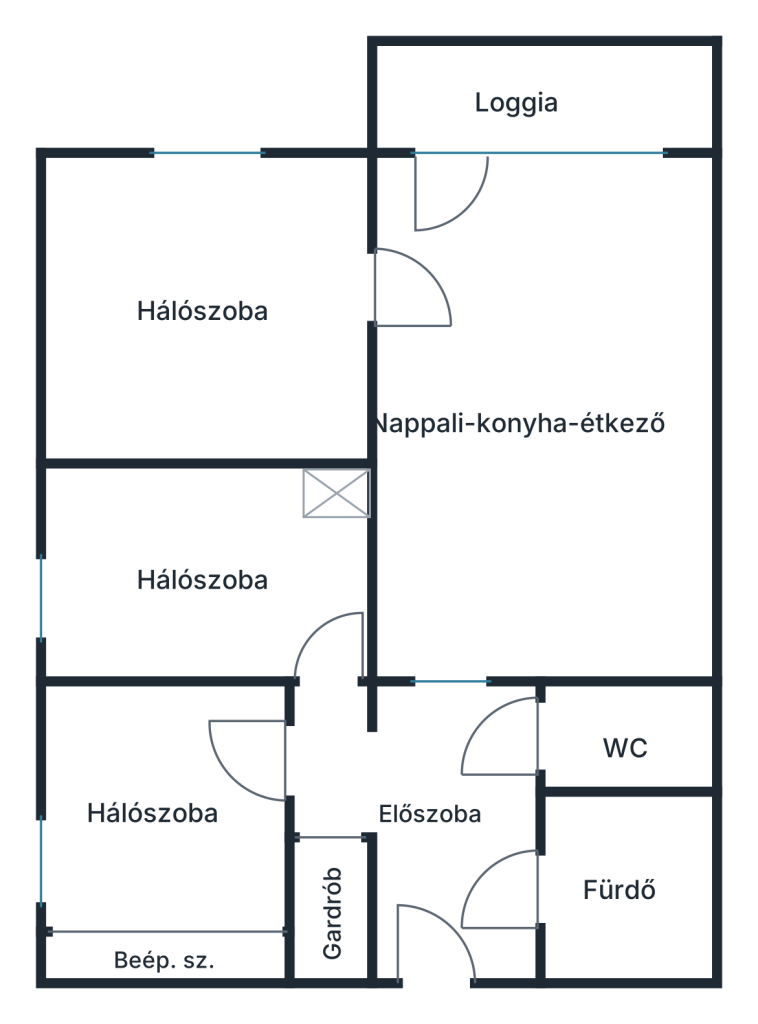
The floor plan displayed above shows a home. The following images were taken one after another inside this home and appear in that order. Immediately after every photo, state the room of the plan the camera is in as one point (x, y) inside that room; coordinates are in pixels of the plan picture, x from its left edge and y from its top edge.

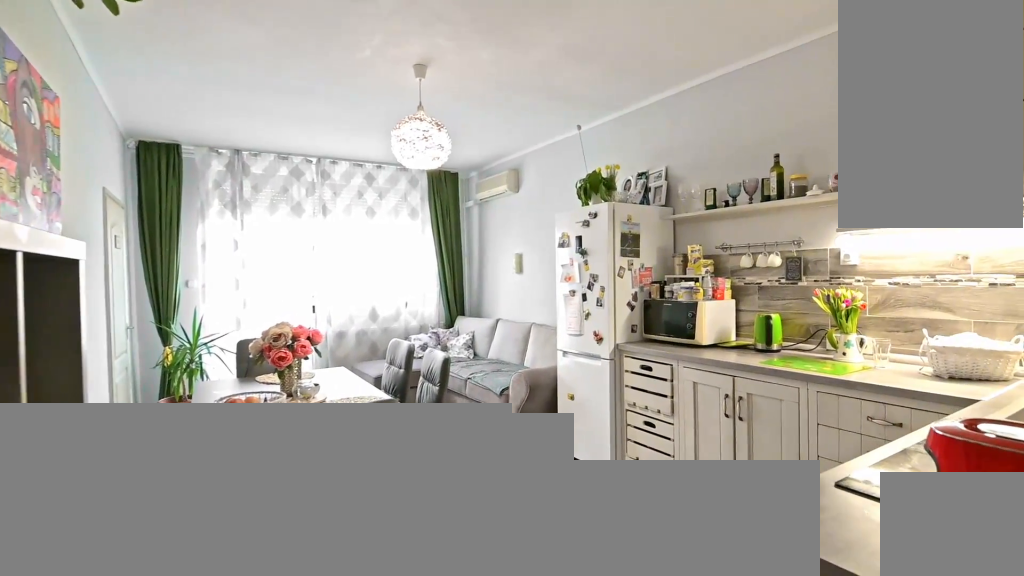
(549, 424)
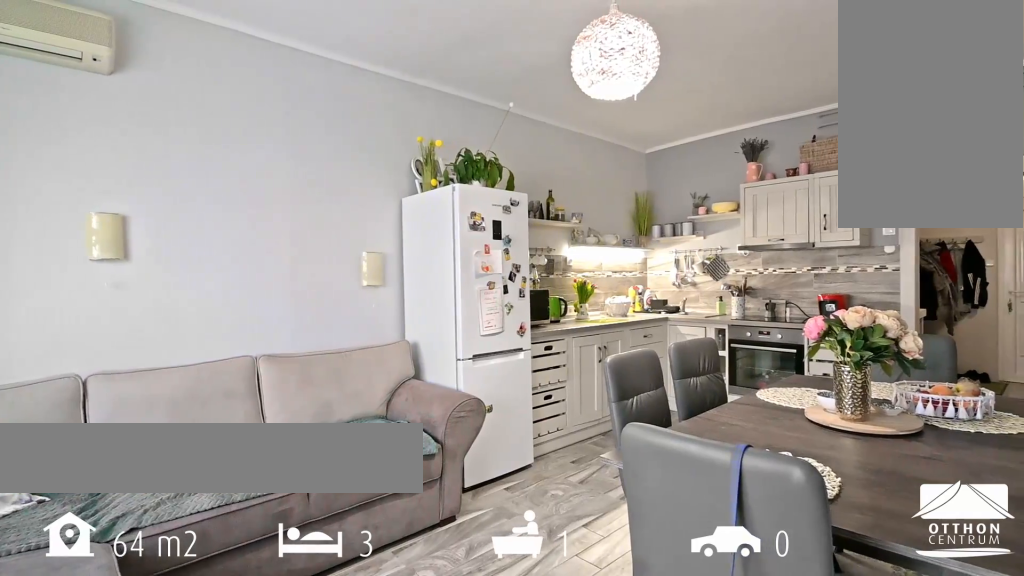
(549, 425)
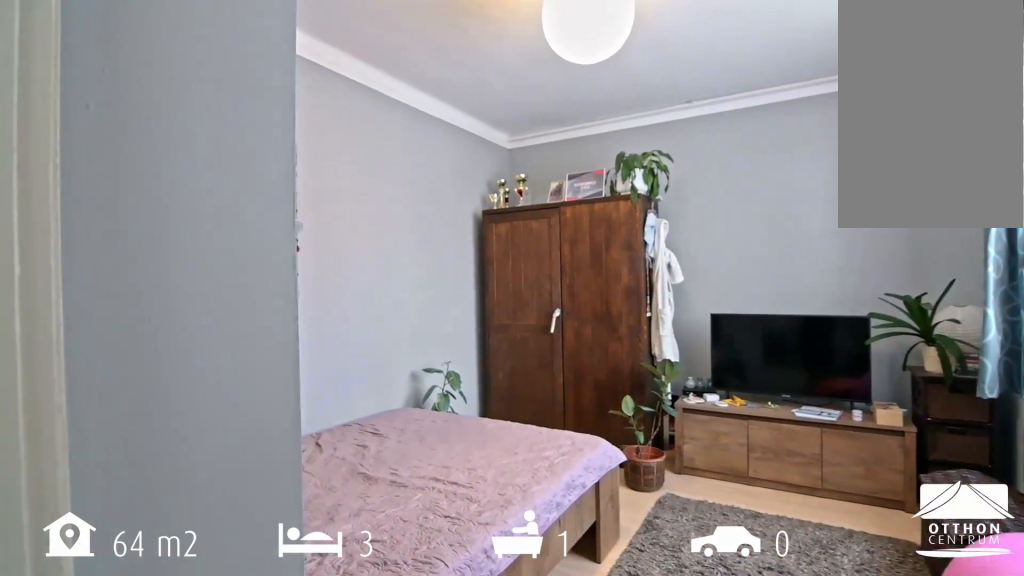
(209, 314)
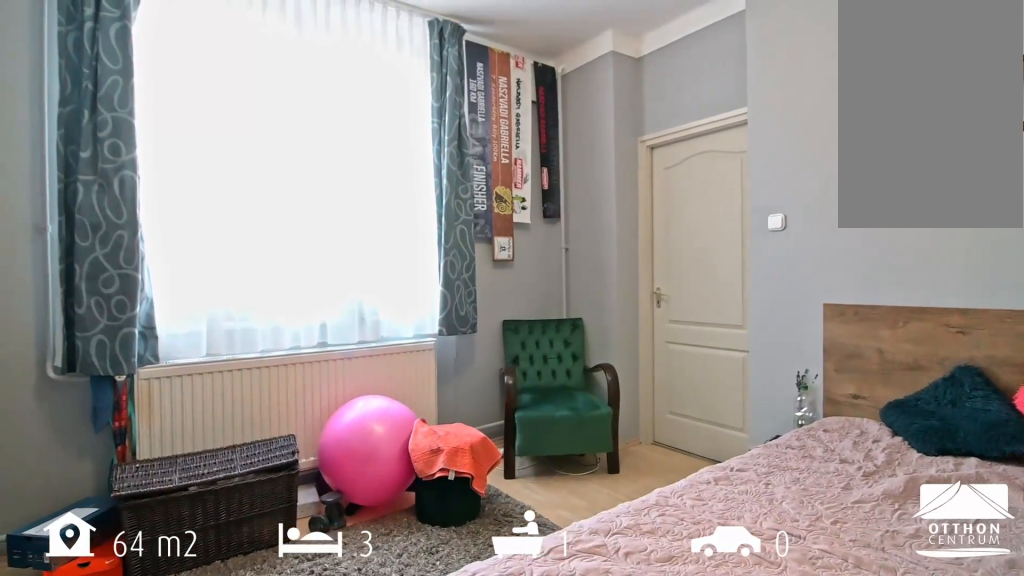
(209, 314)
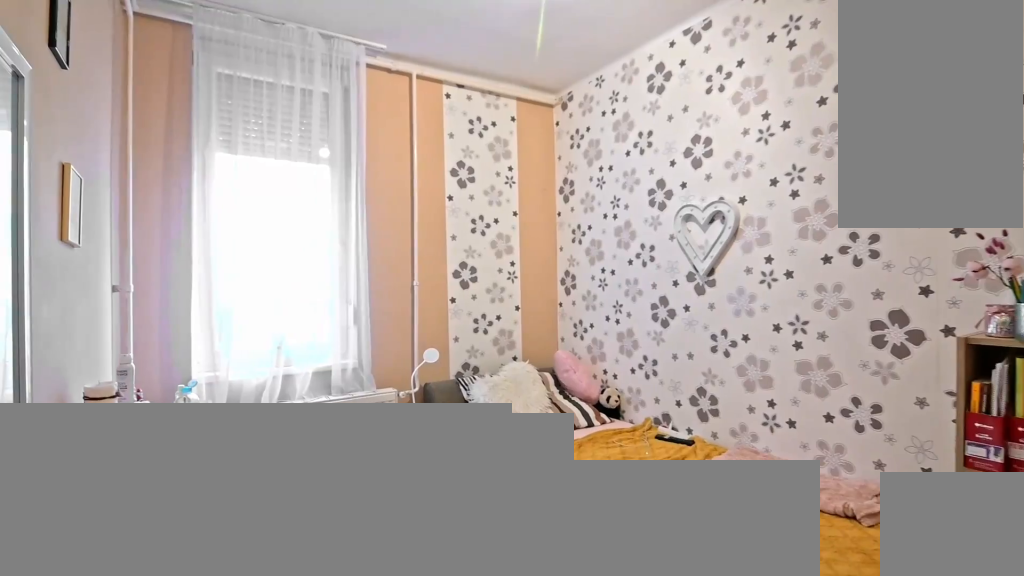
(216, 580)
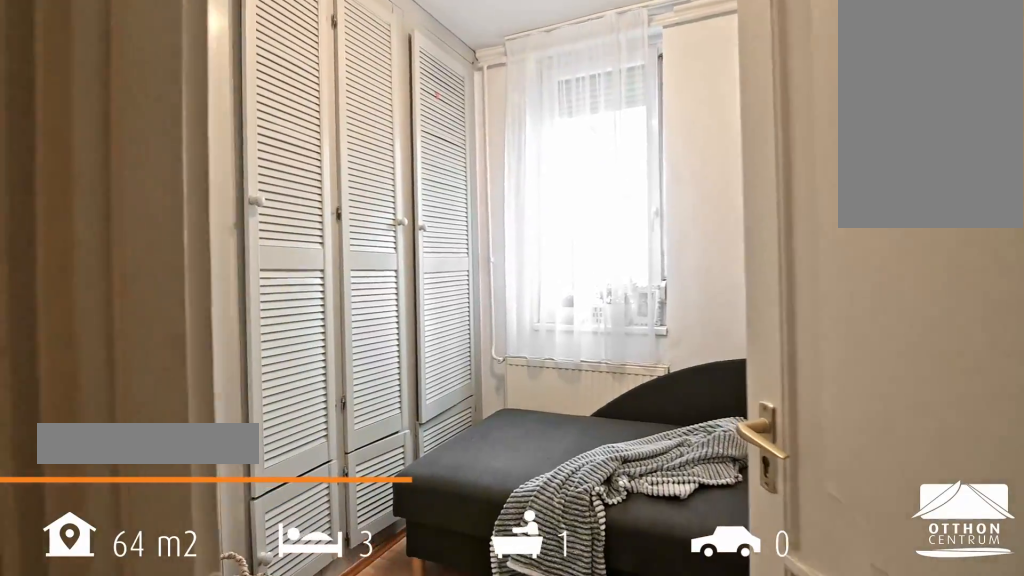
(164, 818)
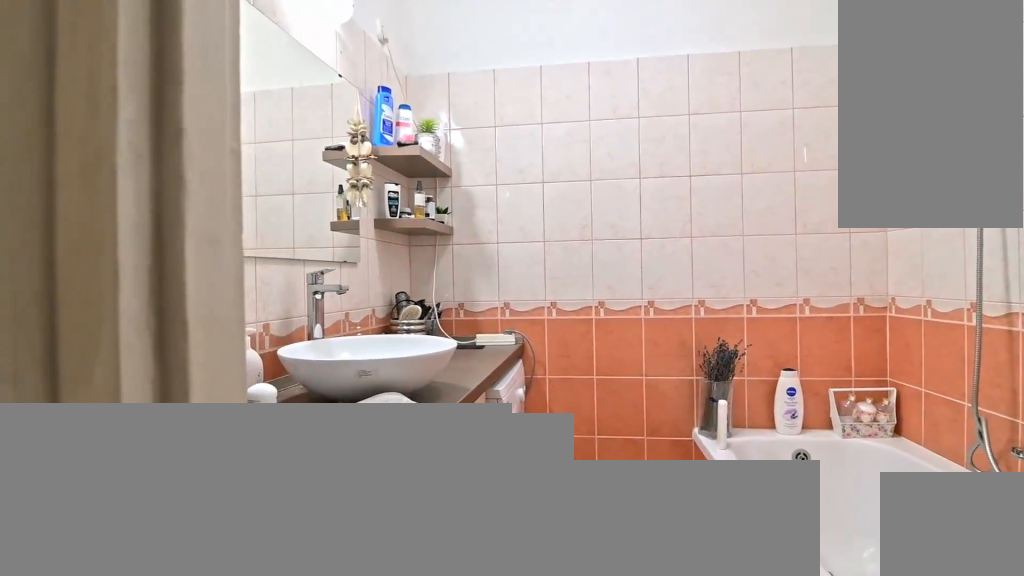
(623, 884)
